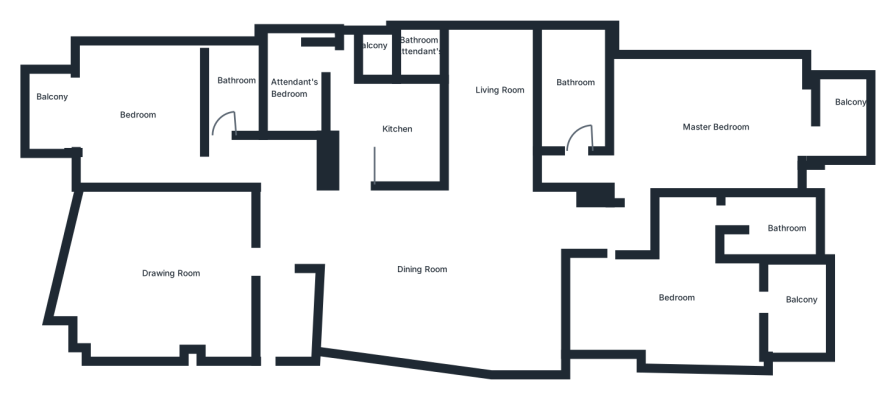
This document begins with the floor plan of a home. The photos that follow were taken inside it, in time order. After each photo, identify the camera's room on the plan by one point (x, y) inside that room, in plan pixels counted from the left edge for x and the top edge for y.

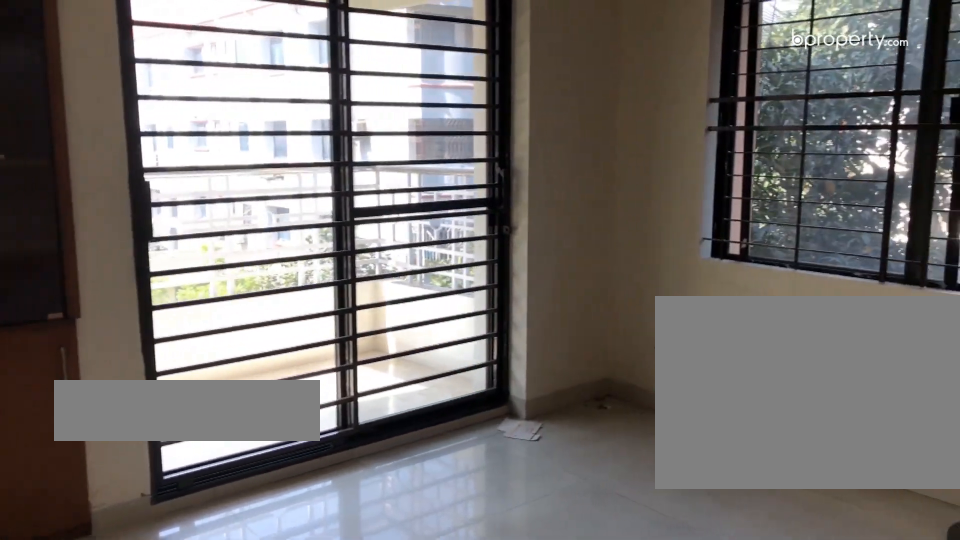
(144, 120)
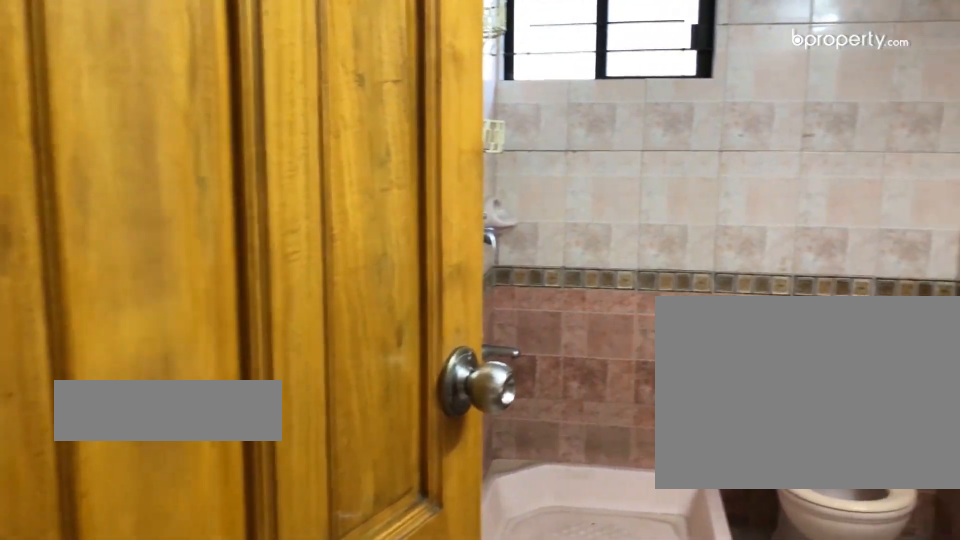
(228, 99)
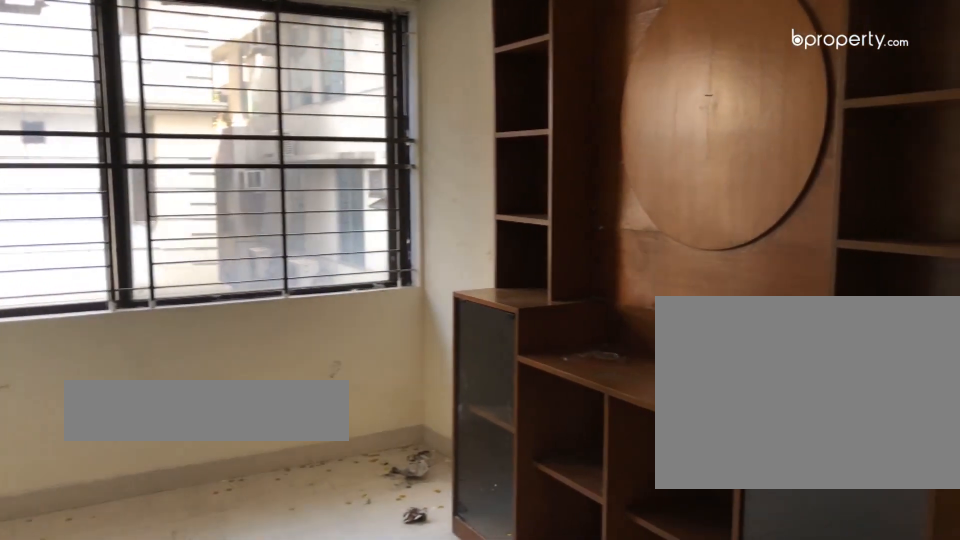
(489, 109)
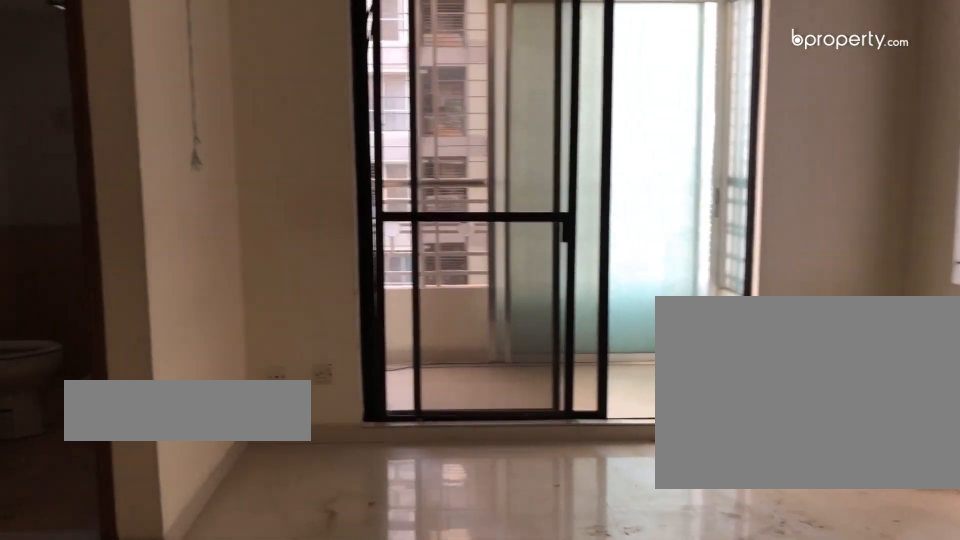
(694, 303)
